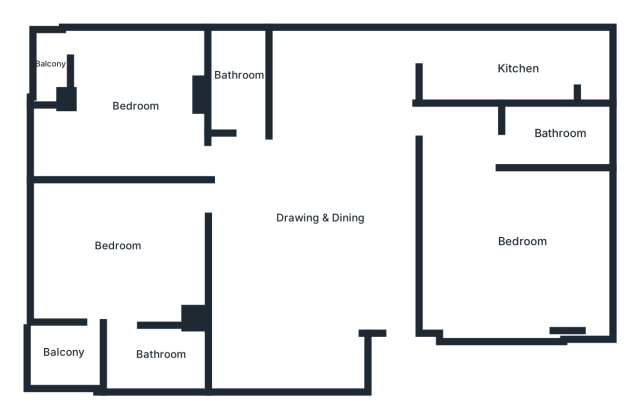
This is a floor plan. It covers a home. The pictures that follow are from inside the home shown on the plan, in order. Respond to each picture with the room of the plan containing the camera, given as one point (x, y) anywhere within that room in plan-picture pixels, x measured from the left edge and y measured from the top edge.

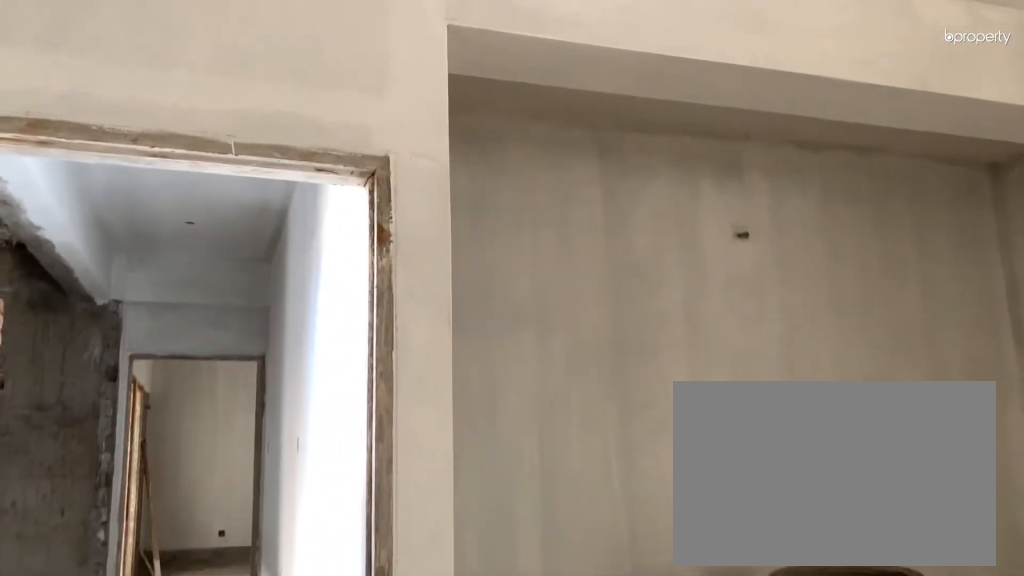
(322, 217)
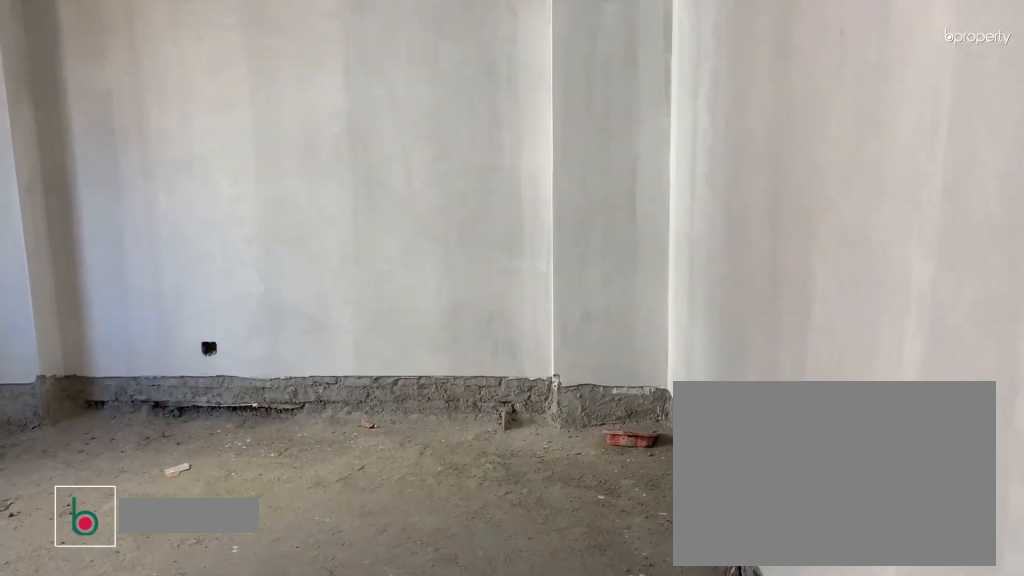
(522, 240)
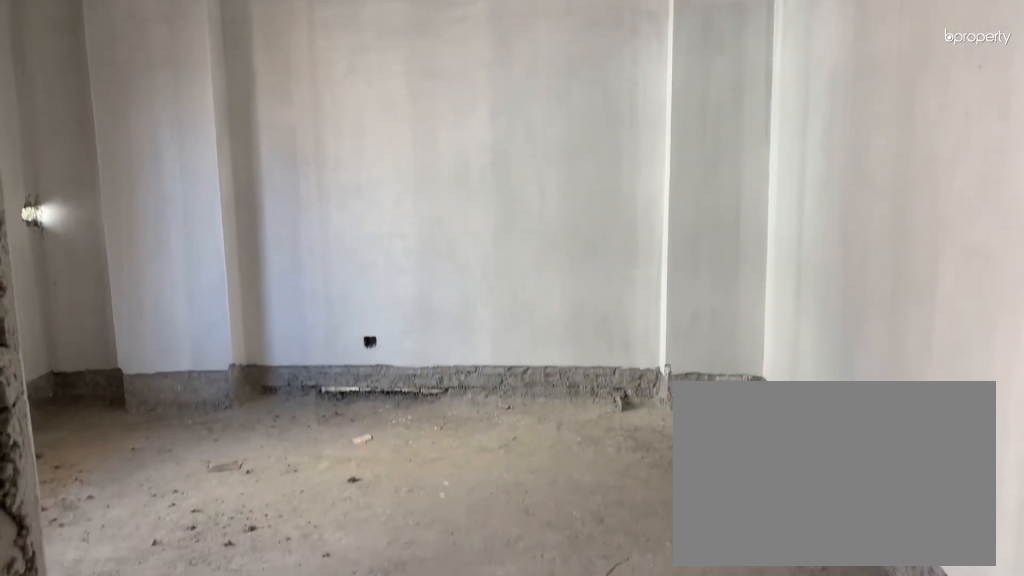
(522, 240)
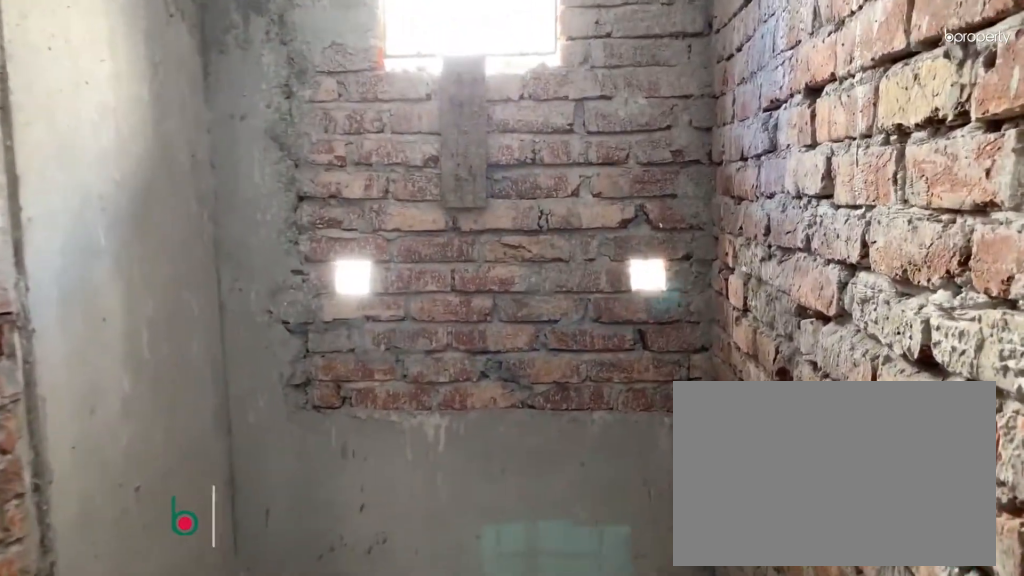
(562, 130)
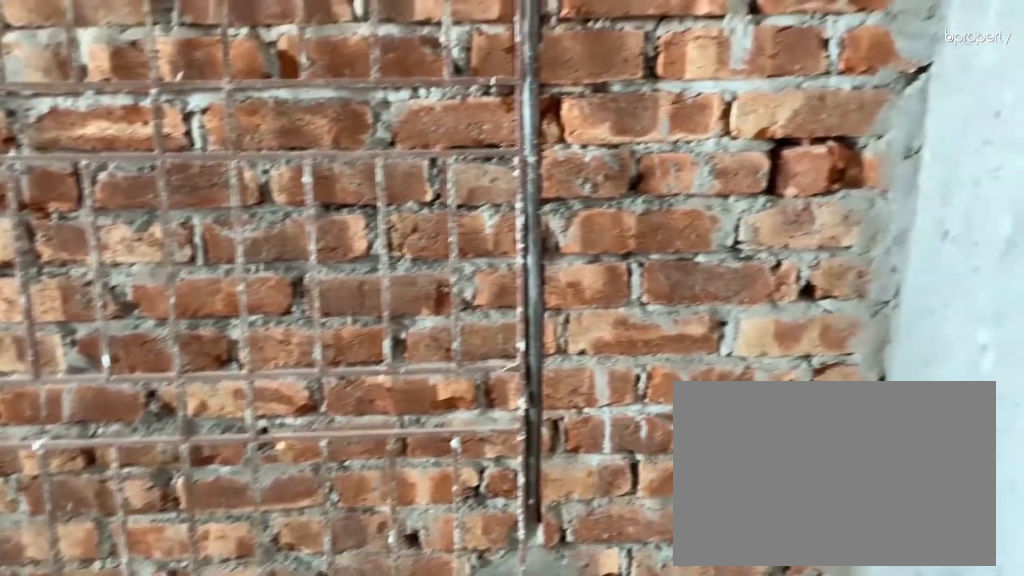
(513, 69)
